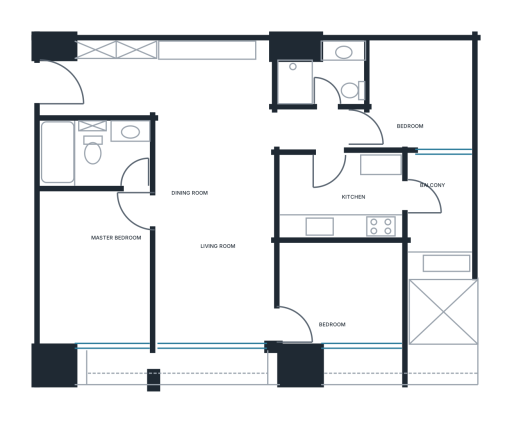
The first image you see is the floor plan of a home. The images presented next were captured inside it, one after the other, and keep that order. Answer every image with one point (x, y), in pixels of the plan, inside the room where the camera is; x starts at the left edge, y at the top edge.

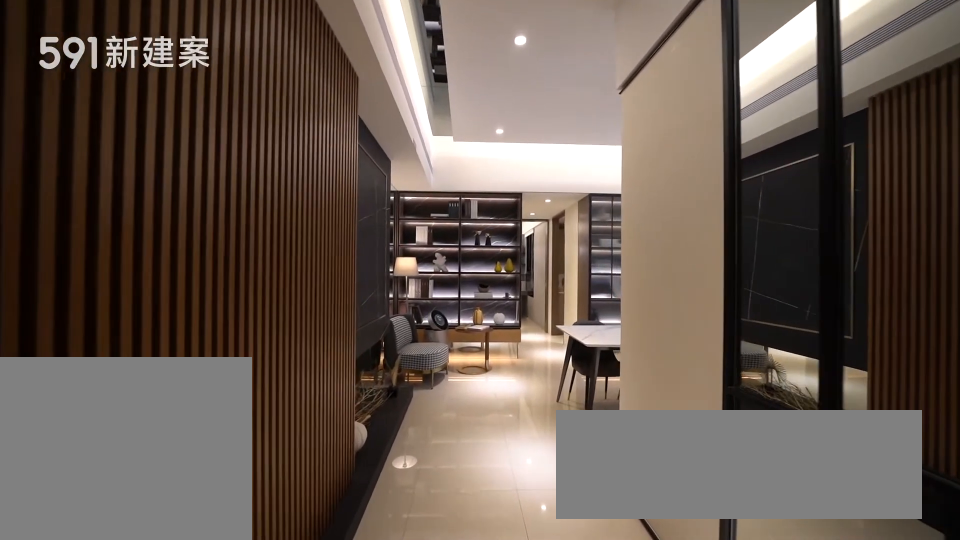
(98, 77)
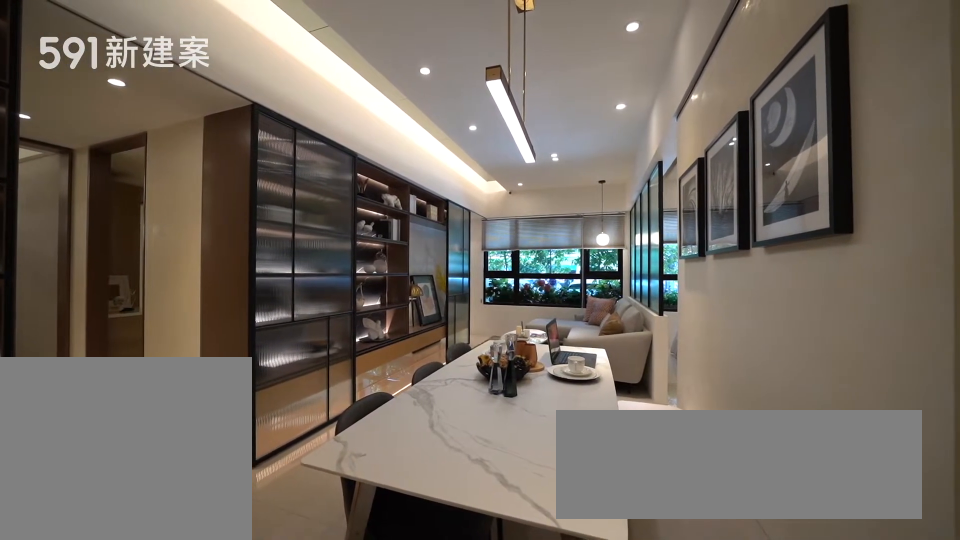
(214, 232)
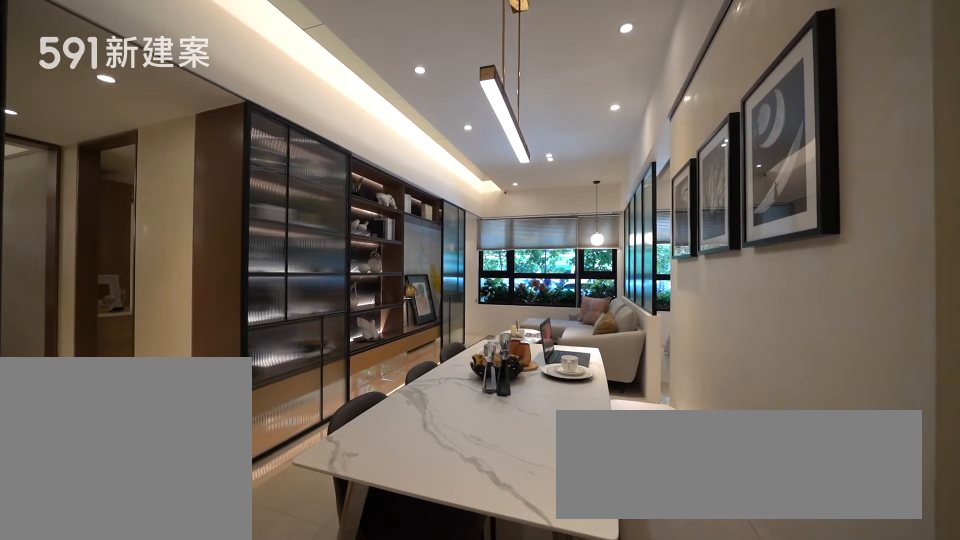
(214, 232)
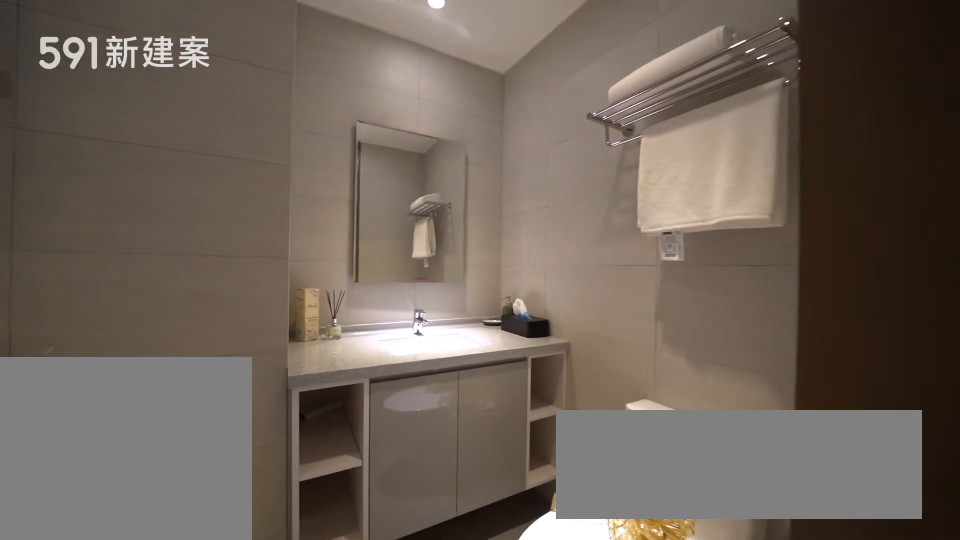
(323, 71)
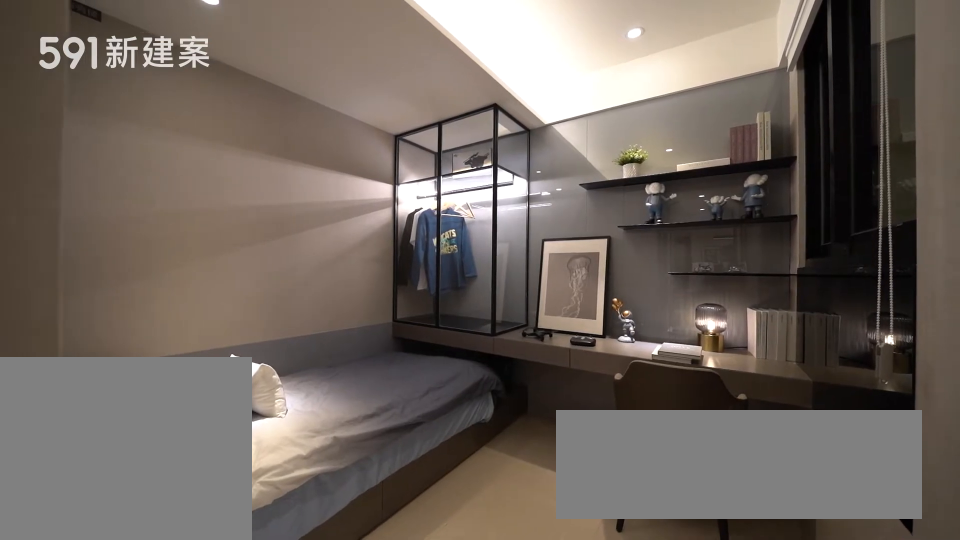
(417, 96)
